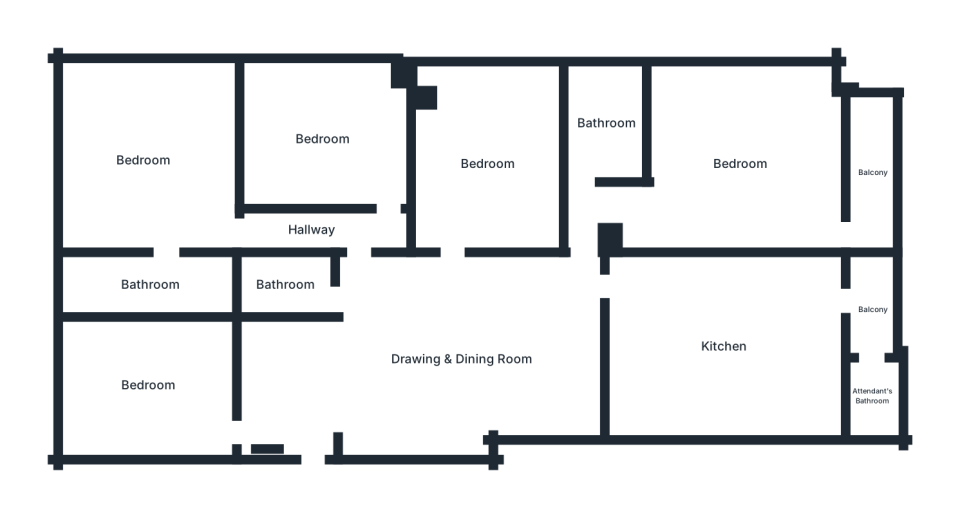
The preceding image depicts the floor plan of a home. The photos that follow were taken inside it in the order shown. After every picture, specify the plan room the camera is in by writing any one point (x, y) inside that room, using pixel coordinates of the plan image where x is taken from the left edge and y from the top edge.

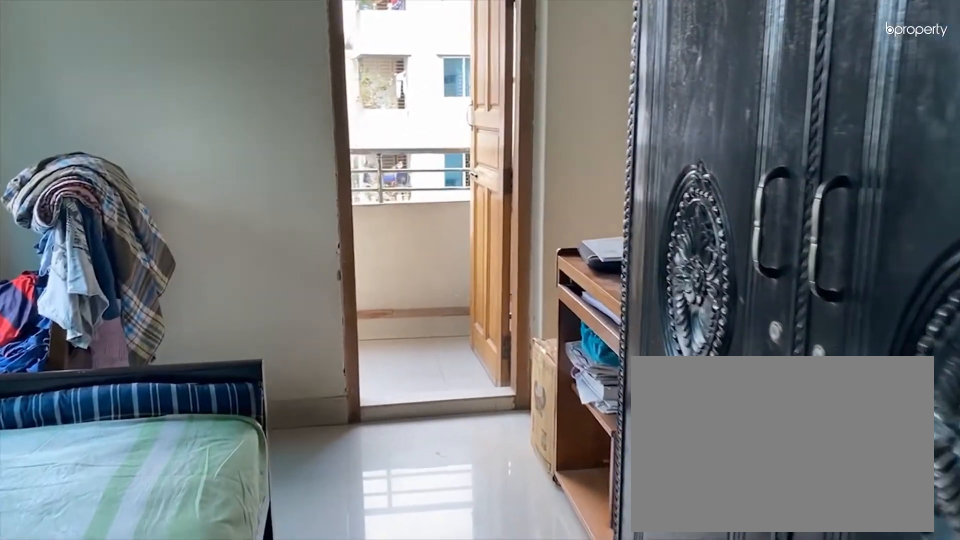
(736, 167)
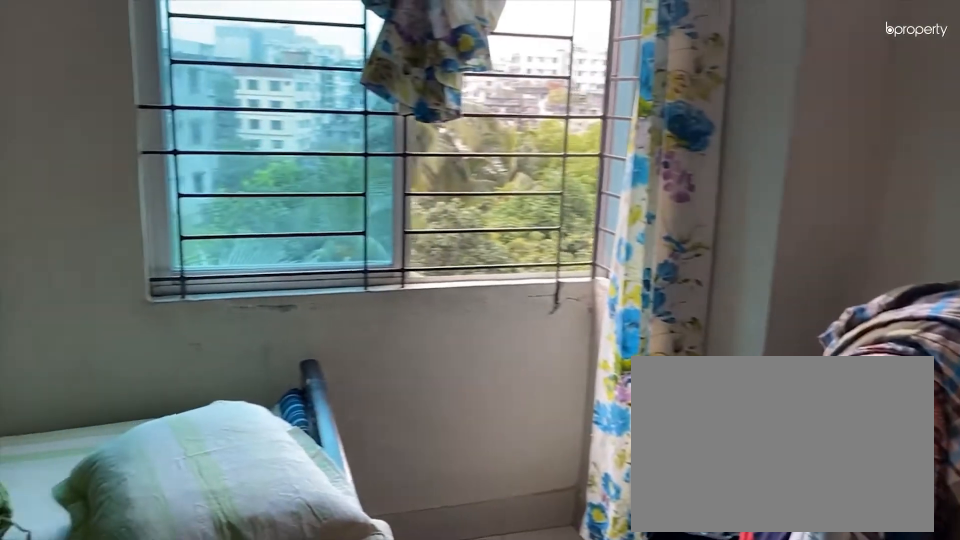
(736, 167)
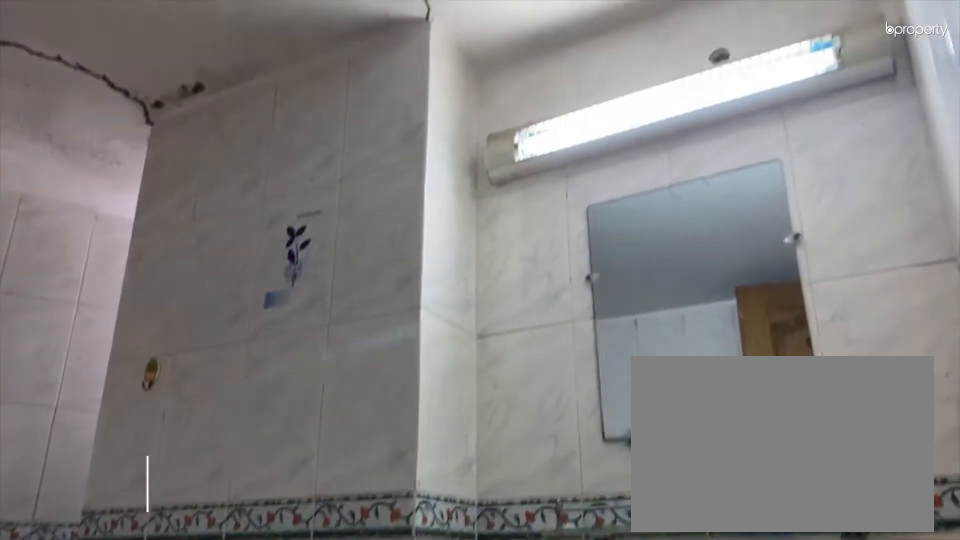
(613, 125)
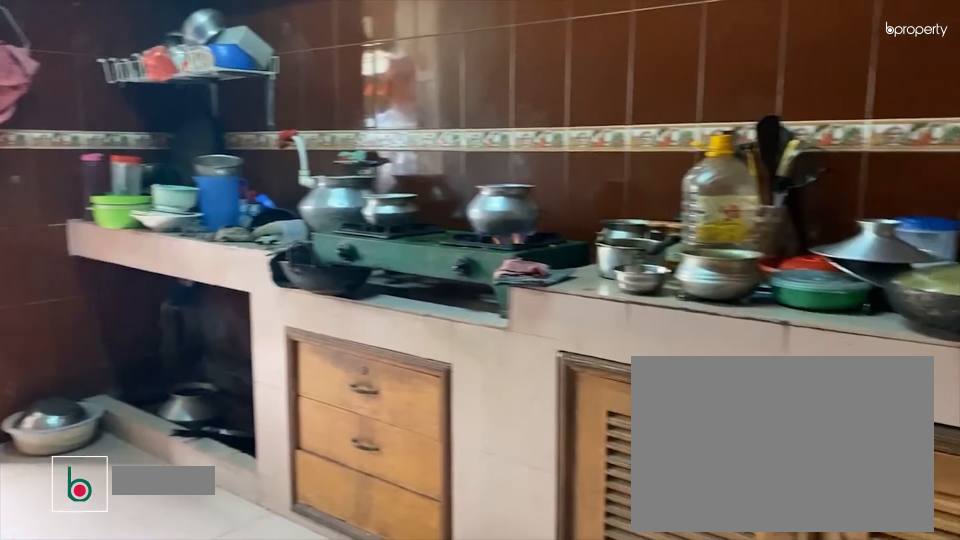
(726, 336)
